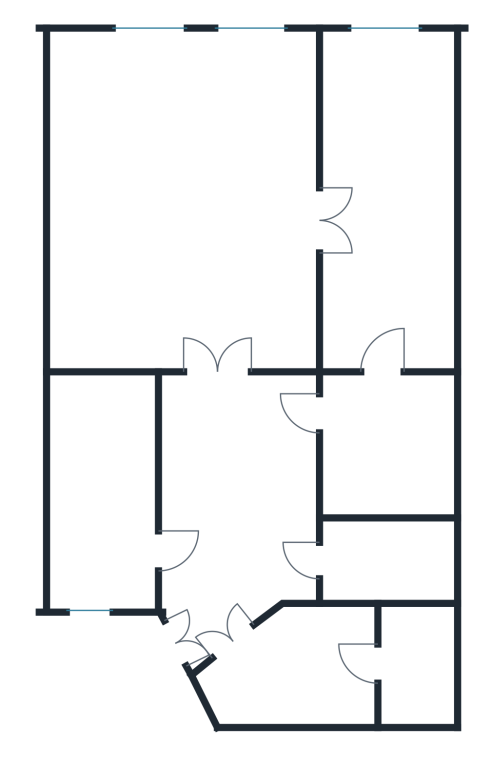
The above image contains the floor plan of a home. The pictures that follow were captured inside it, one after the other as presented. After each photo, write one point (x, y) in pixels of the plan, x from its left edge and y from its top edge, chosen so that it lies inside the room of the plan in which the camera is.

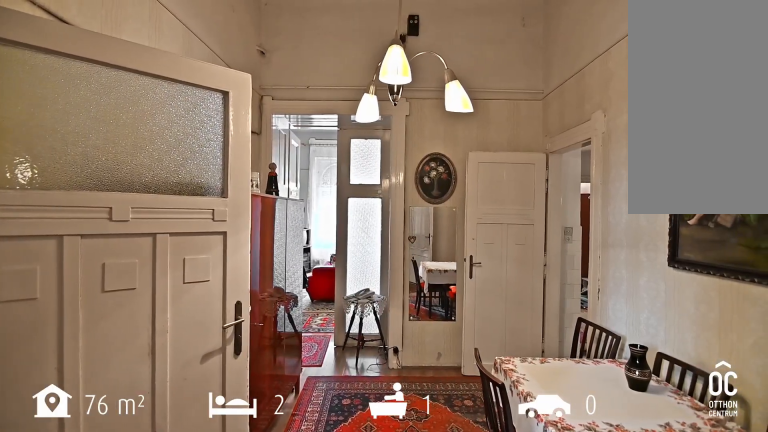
(232, 494)
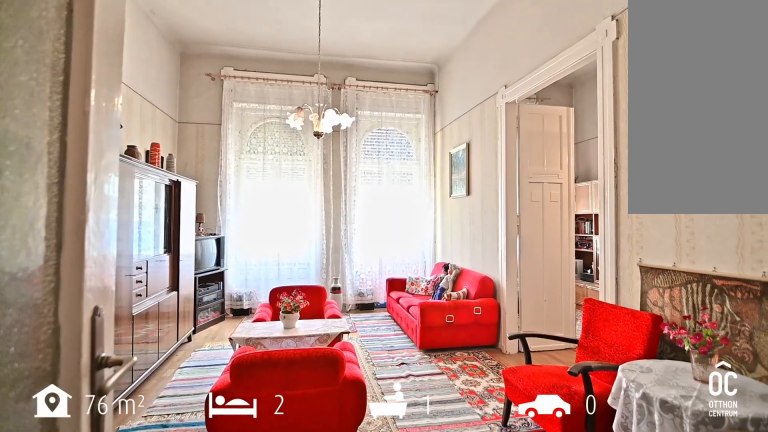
(183, 204)
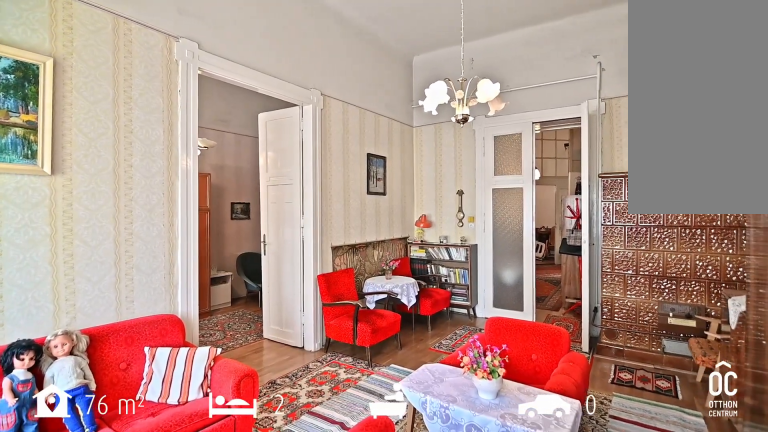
(183, 204)
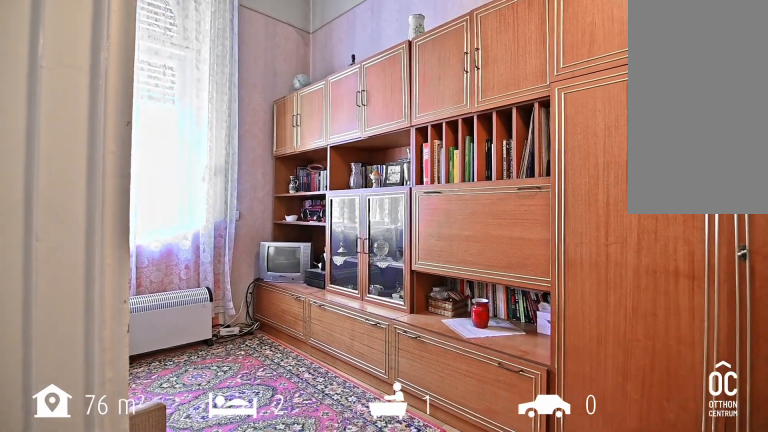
(384, 204)
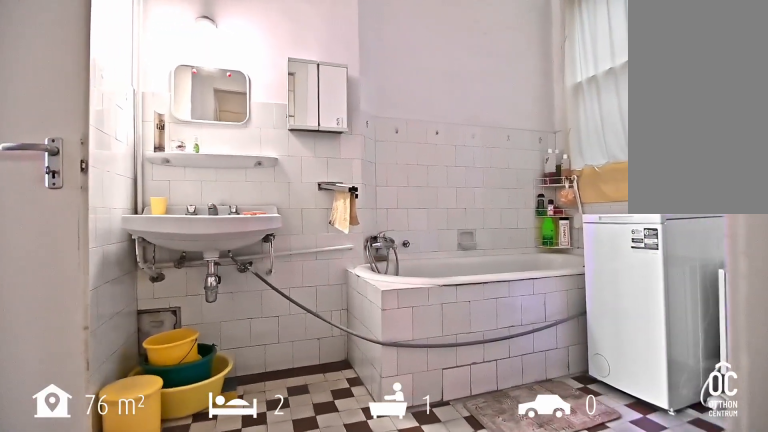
(384, 444)
